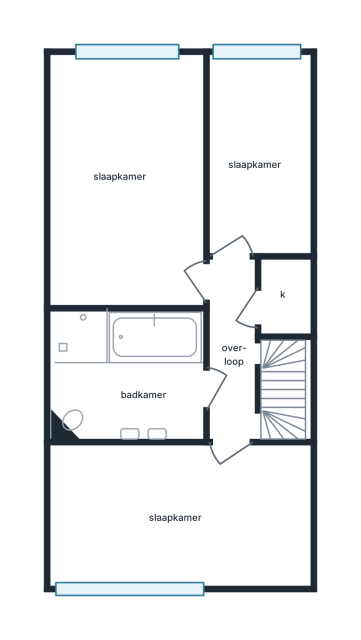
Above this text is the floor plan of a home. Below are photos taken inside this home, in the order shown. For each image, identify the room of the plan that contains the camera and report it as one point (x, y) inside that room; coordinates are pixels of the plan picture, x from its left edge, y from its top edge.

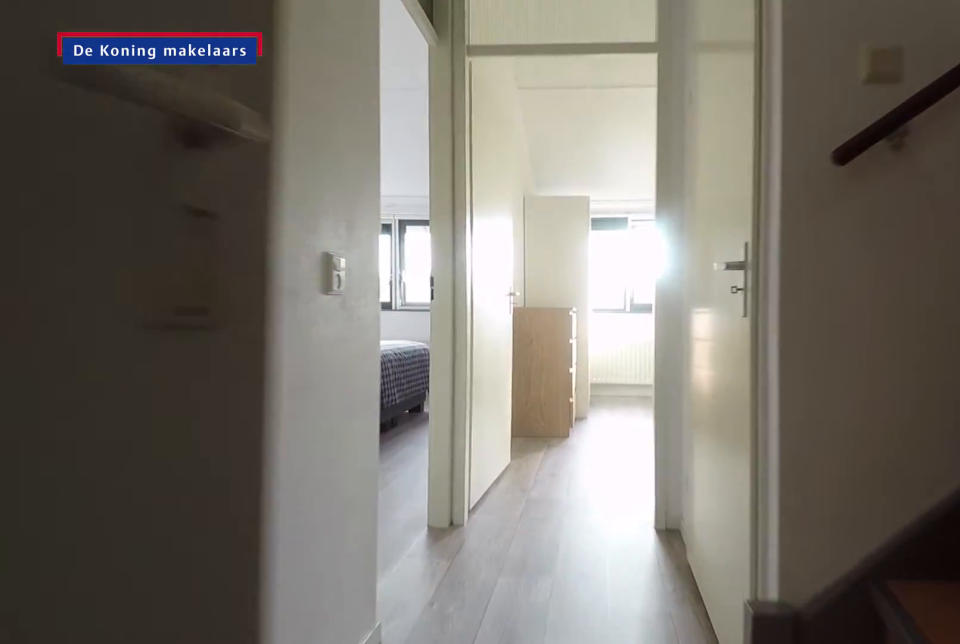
(235, 366)
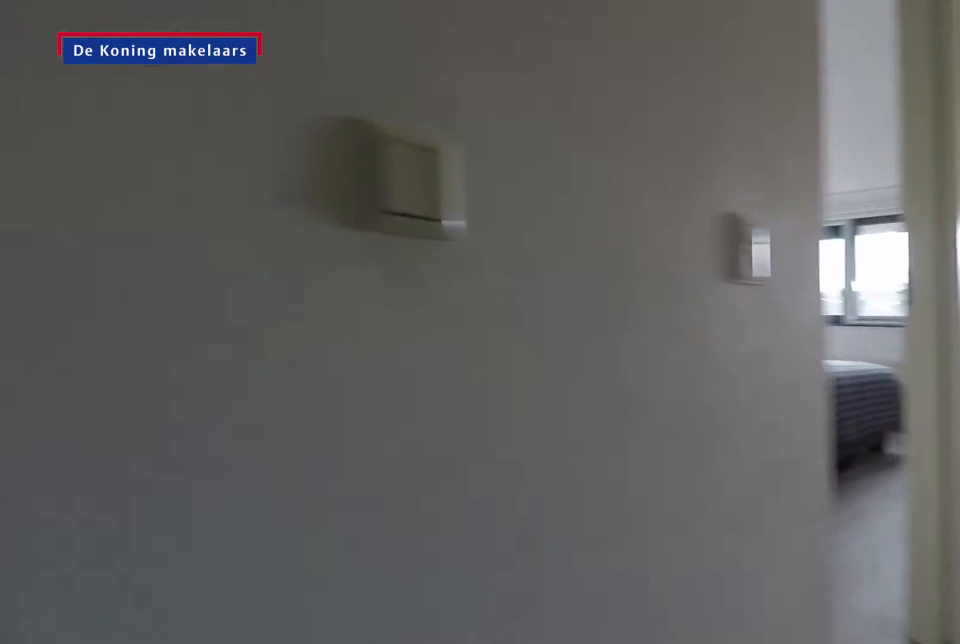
(235, 366)
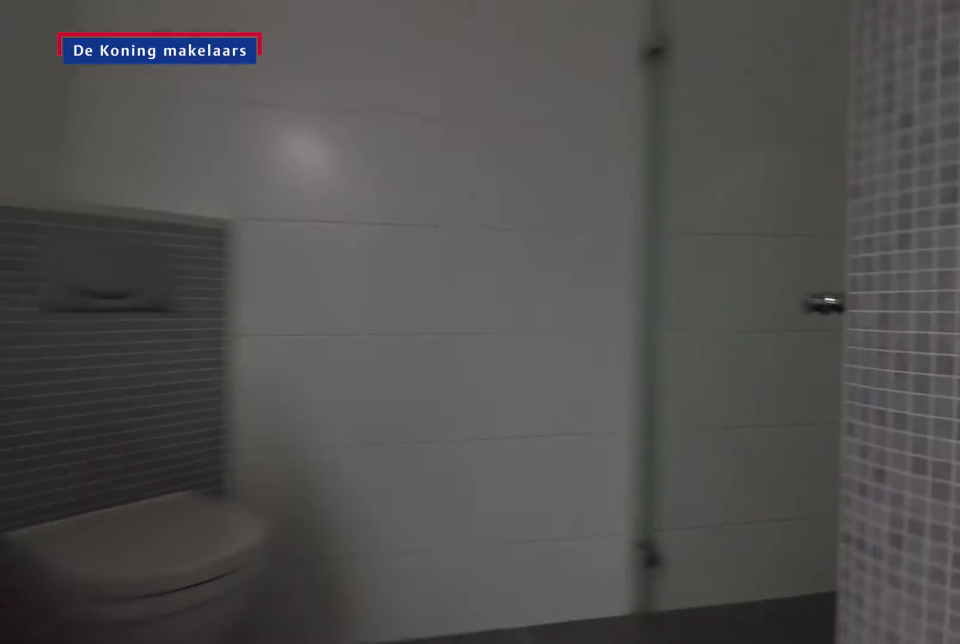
(129, 384)
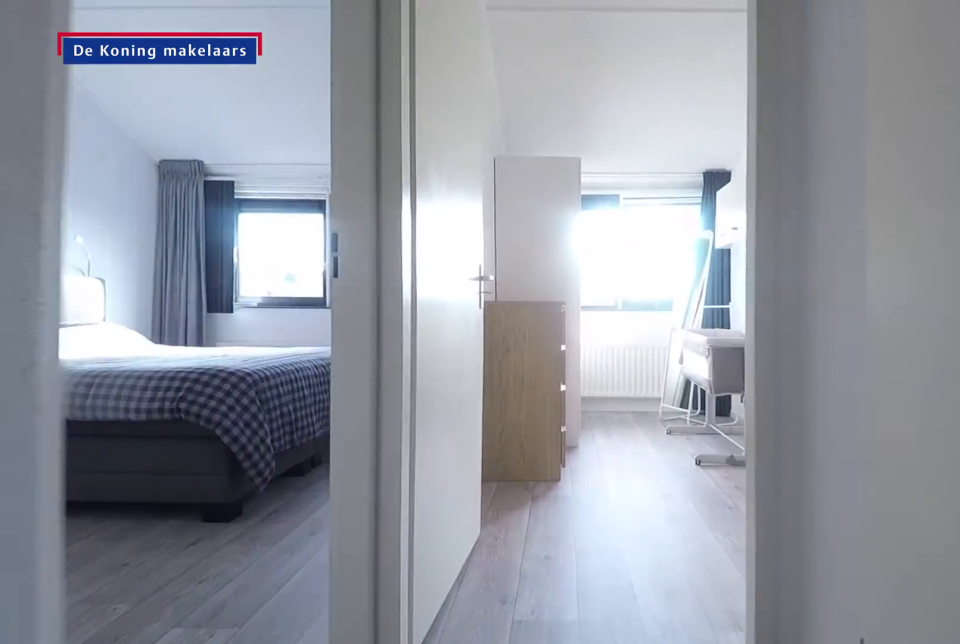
(235, 366)
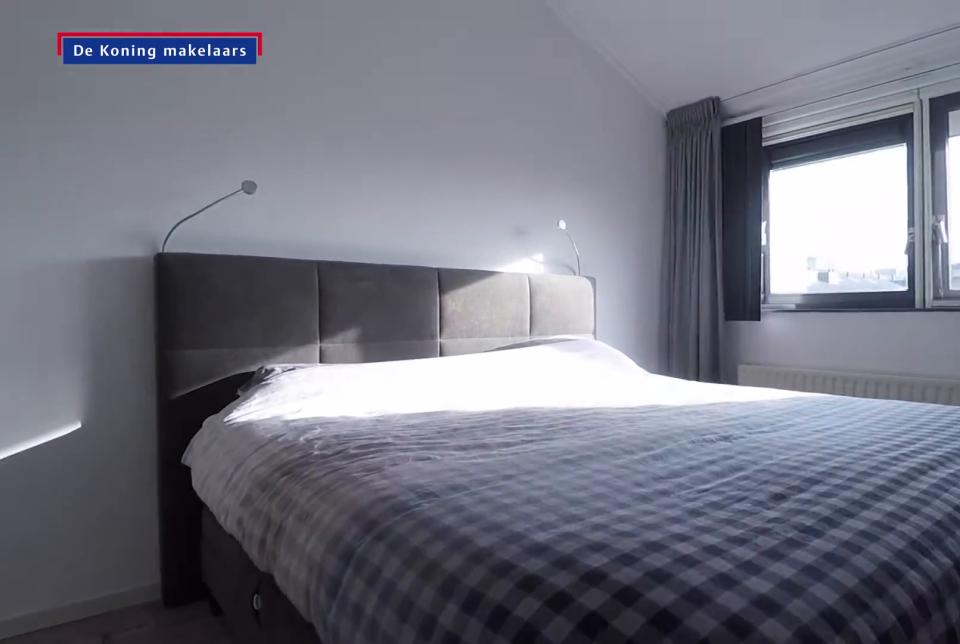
(122, 125)
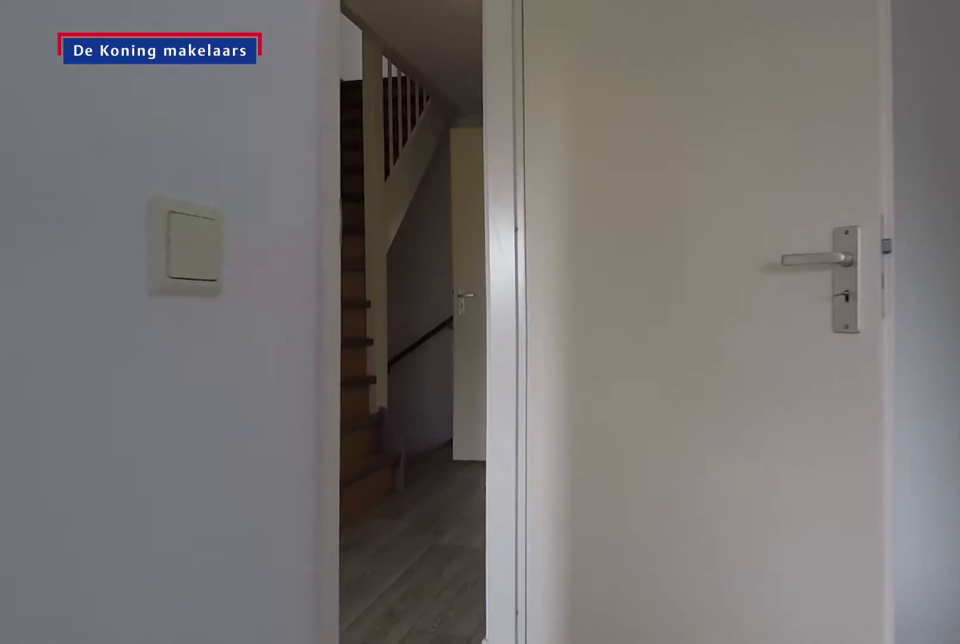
(122, 125)
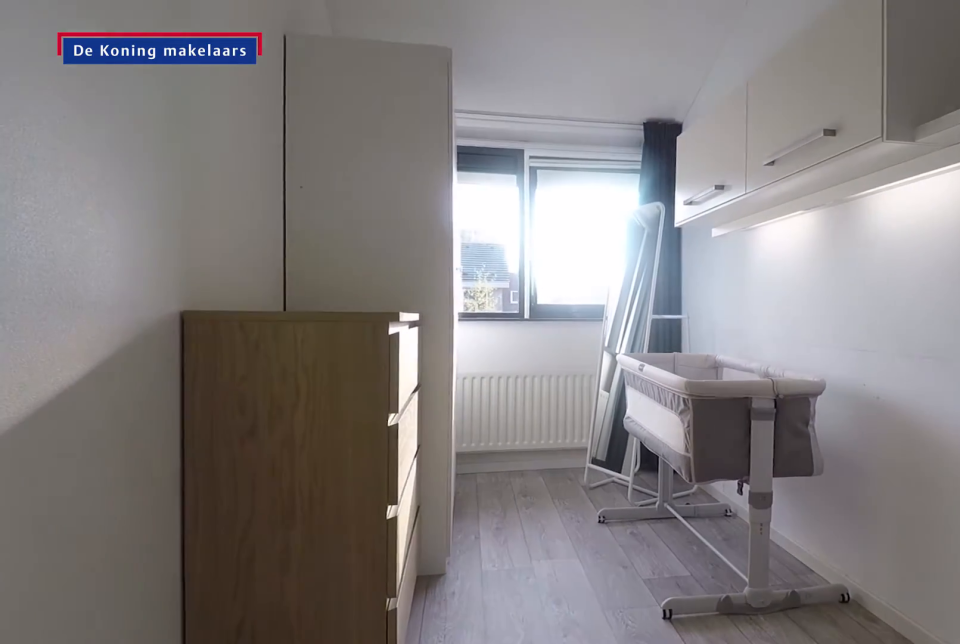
(258, 156)
